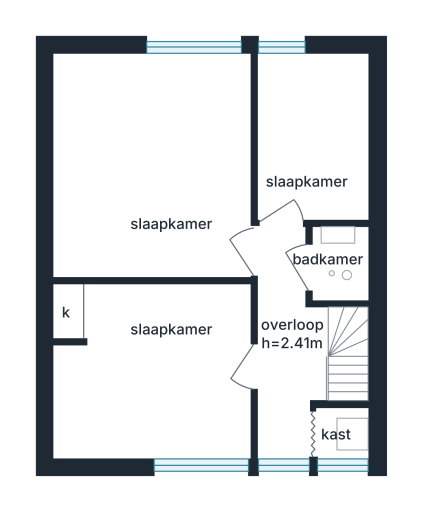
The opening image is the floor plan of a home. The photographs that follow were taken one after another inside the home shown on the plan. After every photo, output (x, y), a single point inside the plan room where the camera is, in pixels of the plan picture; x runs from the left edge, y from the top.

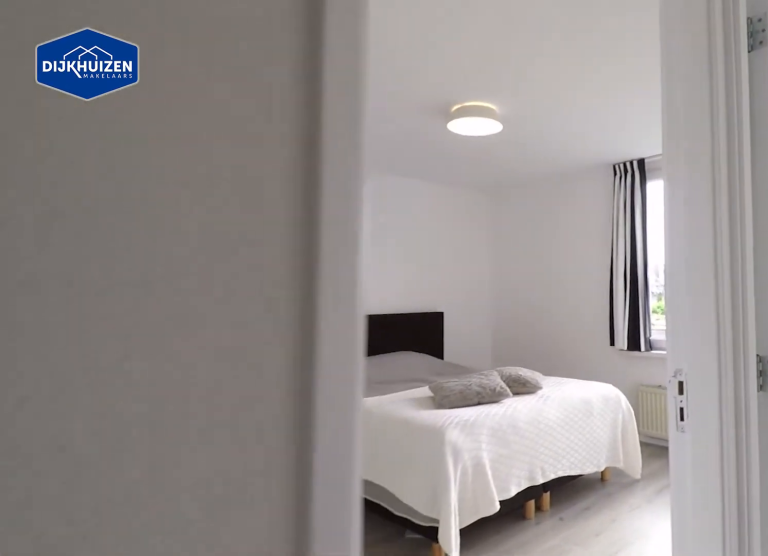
(286, 344)
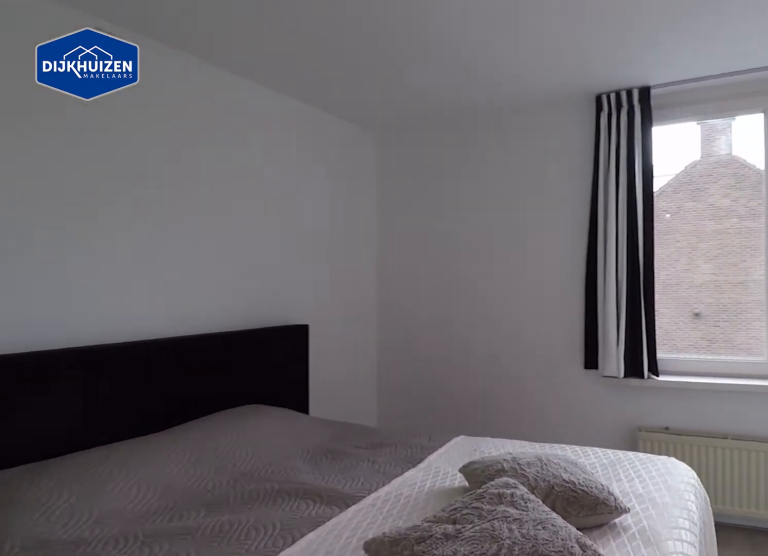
(182, 266)
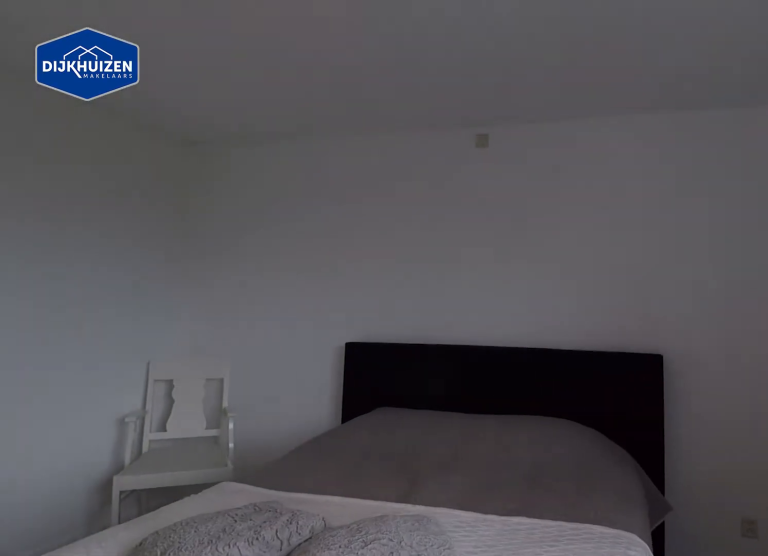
(182, 266)
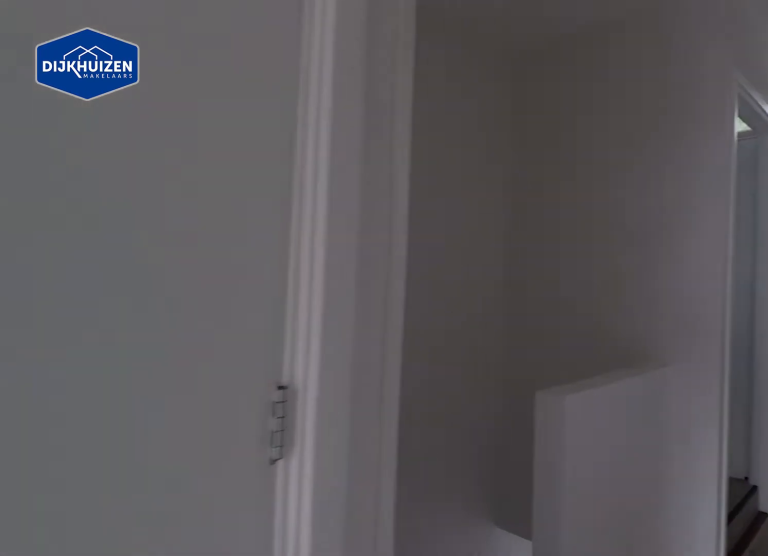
(286, 344)
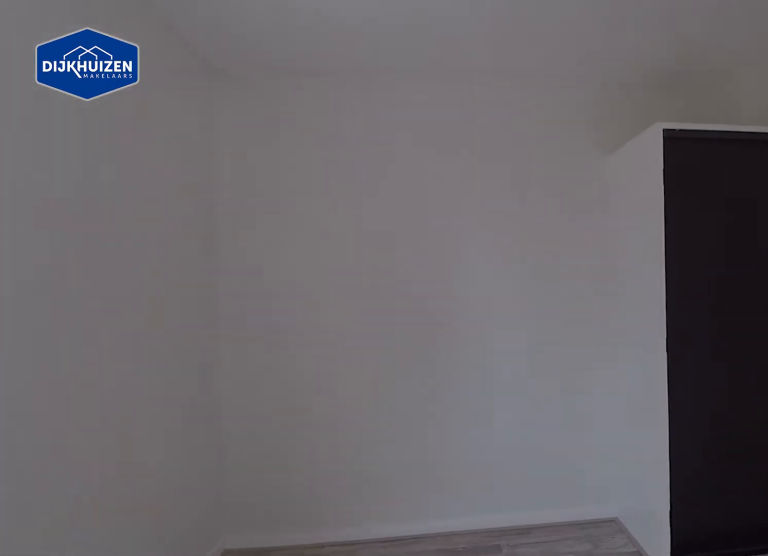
(180, 290)
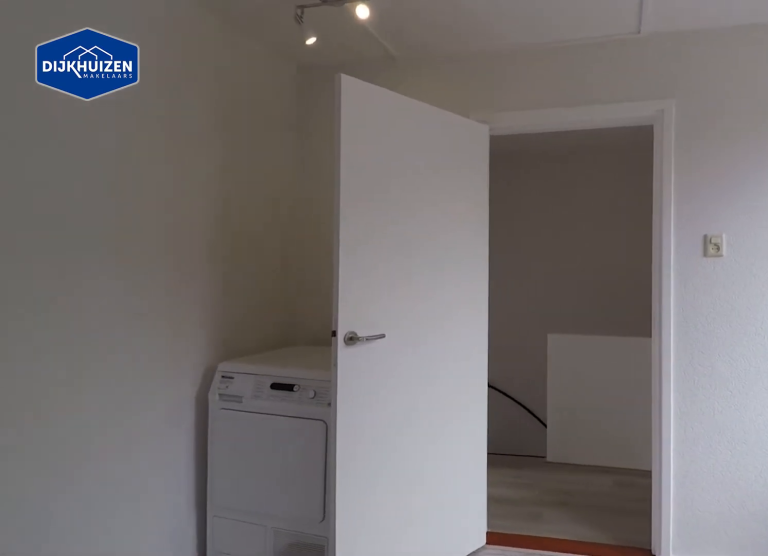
(180, 290)
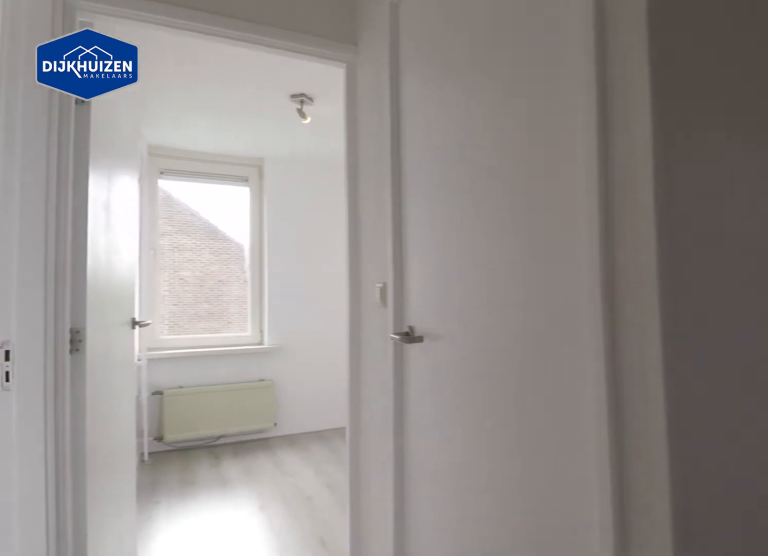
(286, 344)
